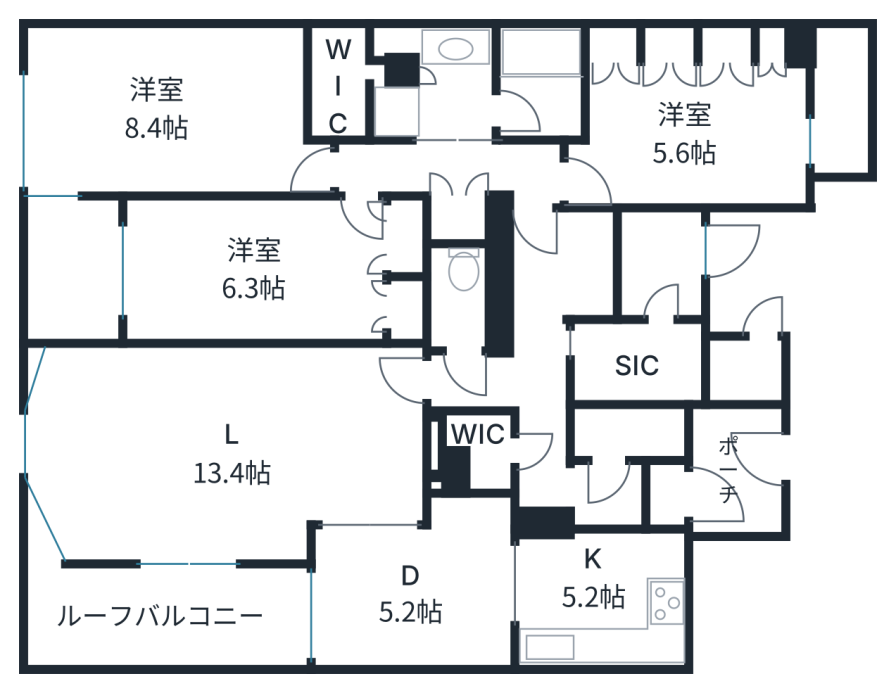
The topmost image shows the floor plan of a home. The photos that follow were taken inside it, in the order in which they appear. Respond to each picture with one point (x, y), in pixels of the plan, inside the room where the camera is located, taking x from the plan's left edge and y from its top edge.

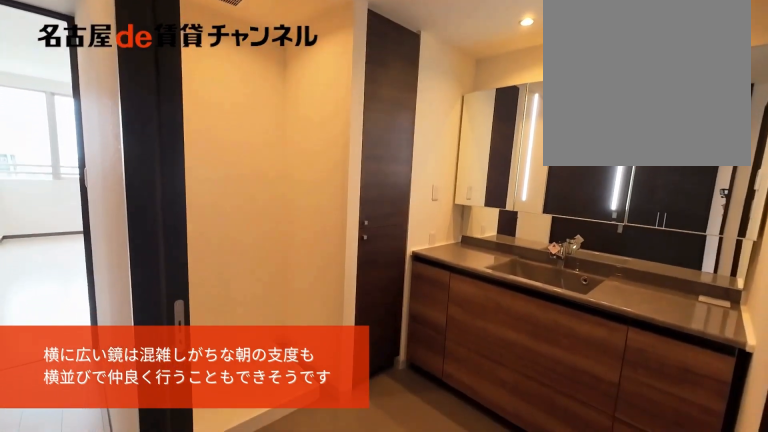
(441, 89)
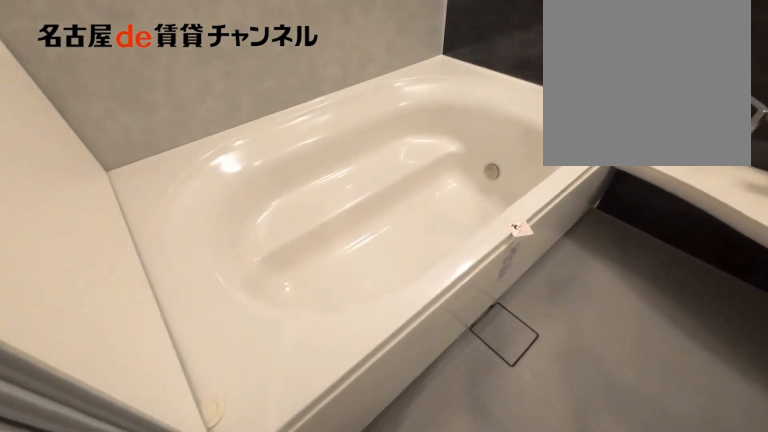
(540, 83)
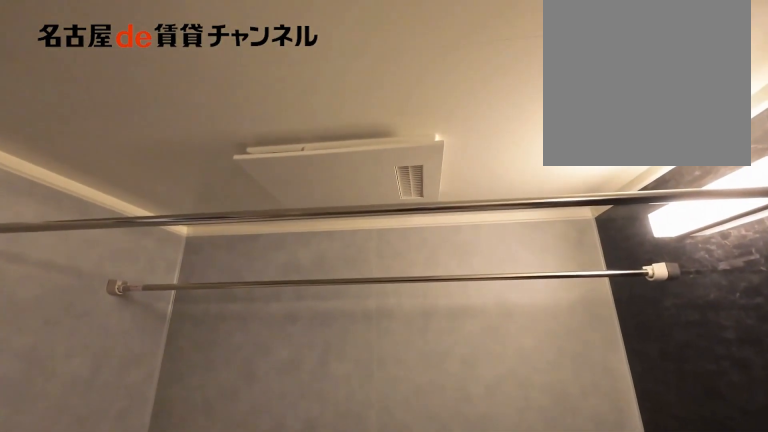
(540, 83)
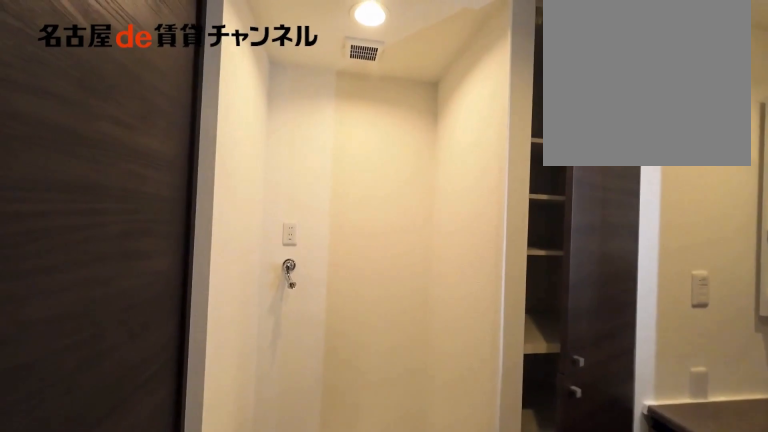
(442, 89)
